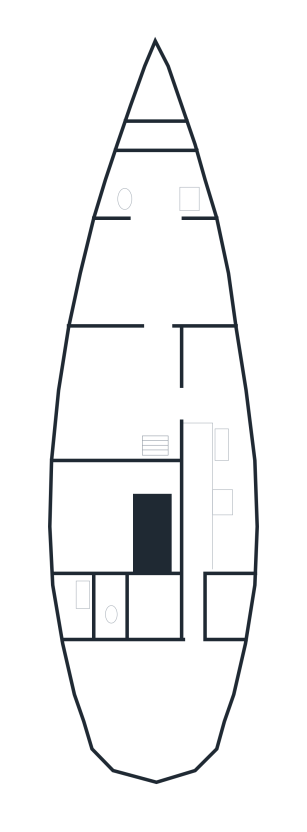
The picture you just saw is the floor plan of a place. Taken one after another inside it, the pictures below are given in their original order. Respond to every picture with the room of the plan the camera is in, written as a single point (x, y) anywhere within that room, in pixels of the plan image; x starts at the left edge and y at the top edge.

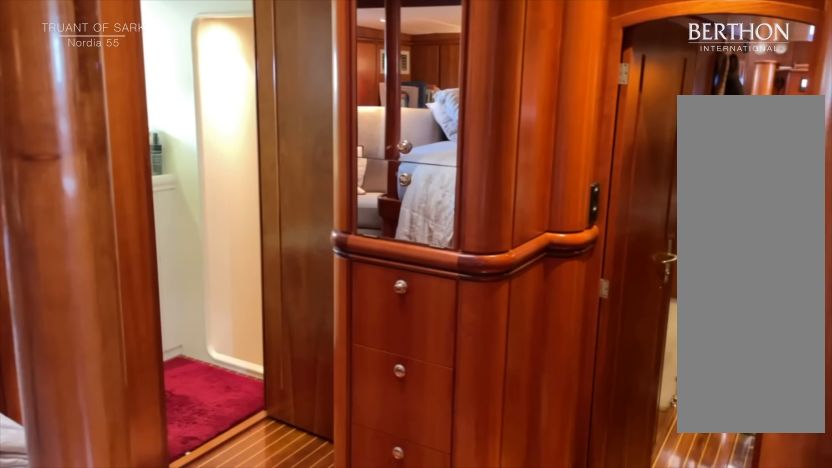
(154, 667)
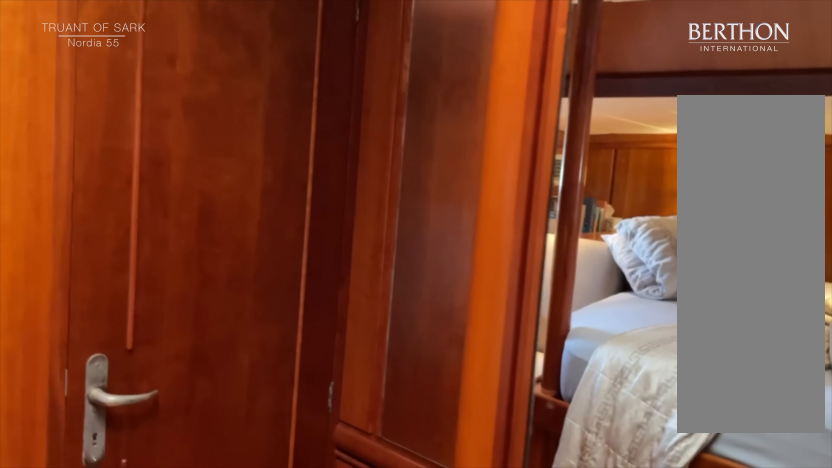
(154, 667)
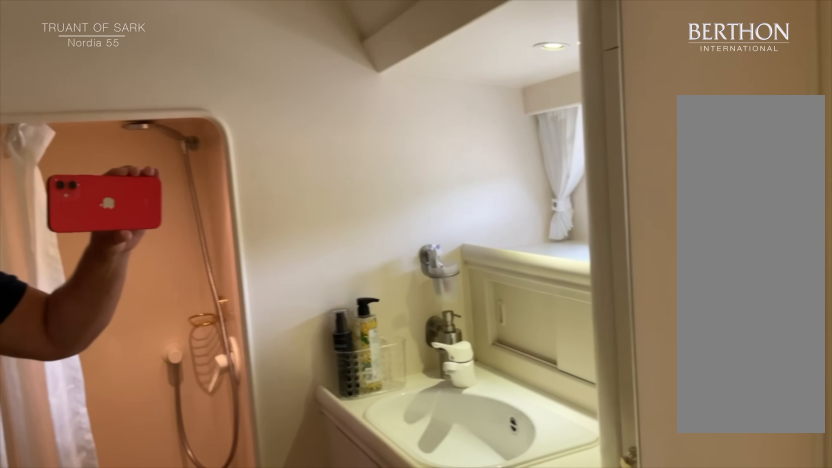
(108, 599)
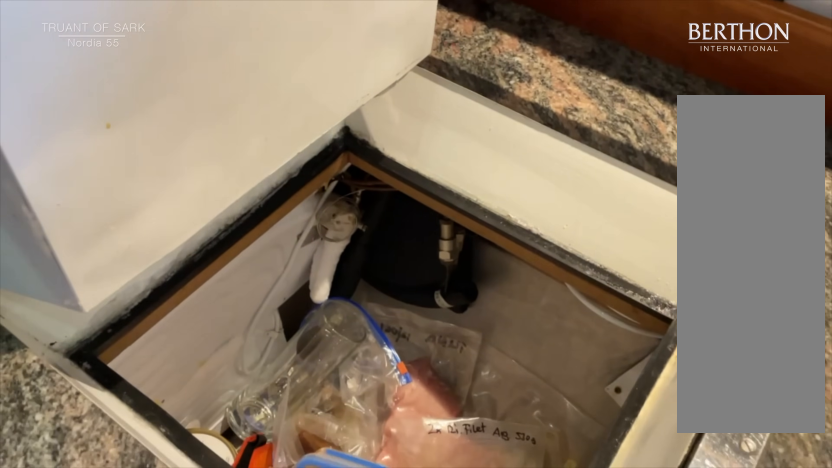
(219, 487)
